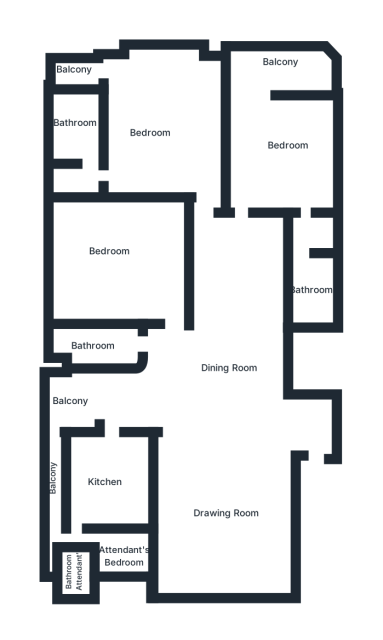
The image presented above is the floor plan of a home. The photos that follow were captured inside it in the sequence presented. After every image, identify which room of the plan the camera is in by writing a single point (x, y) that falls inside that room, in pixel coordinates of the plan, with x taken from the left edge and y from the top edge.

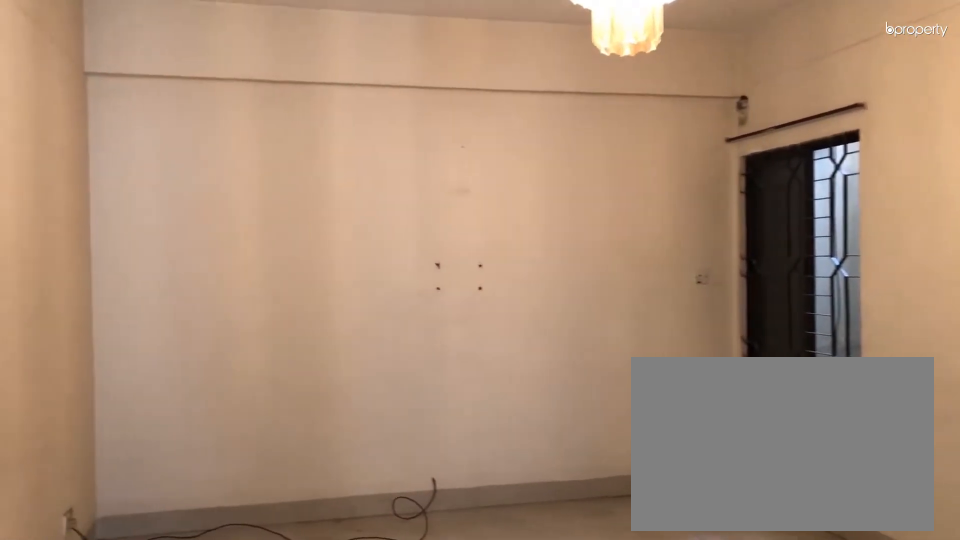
(230, 505)
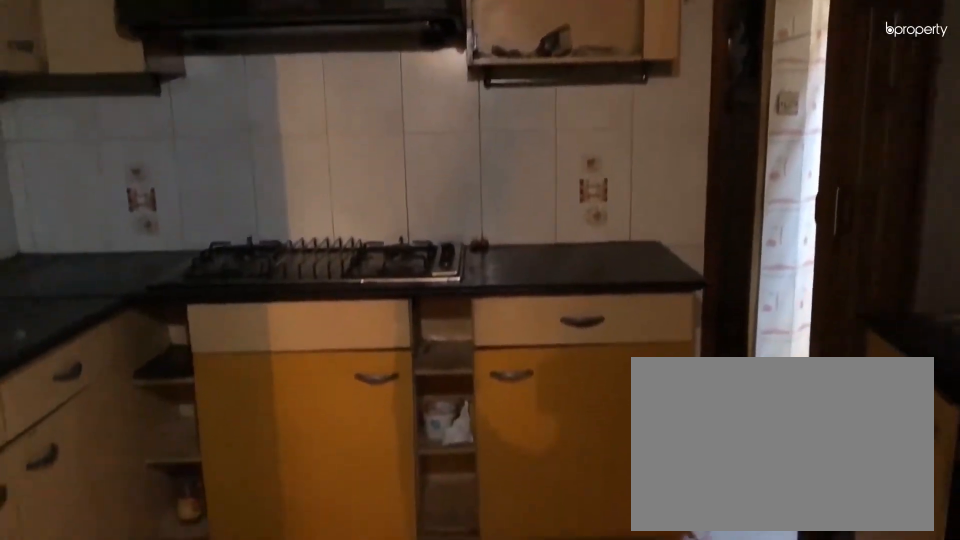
(107, 482)
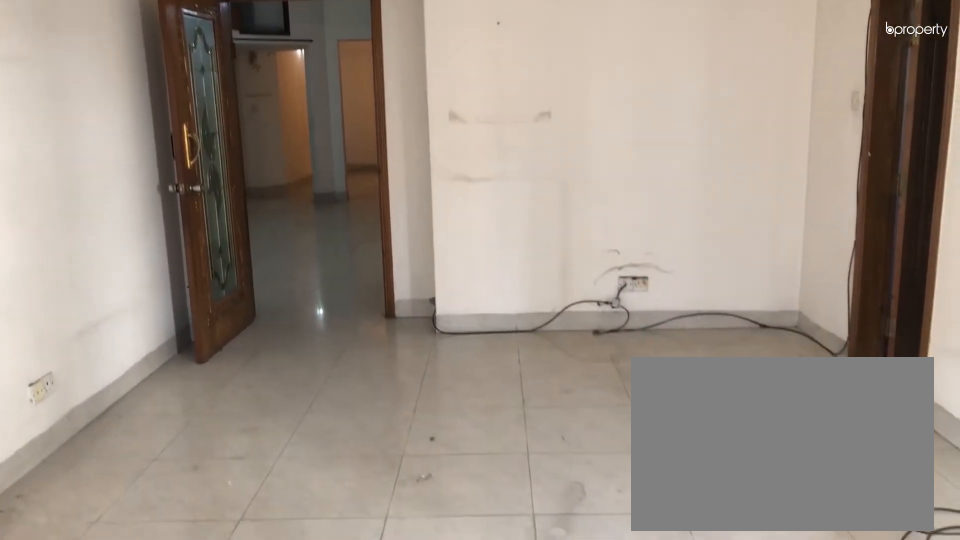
(130, 89)
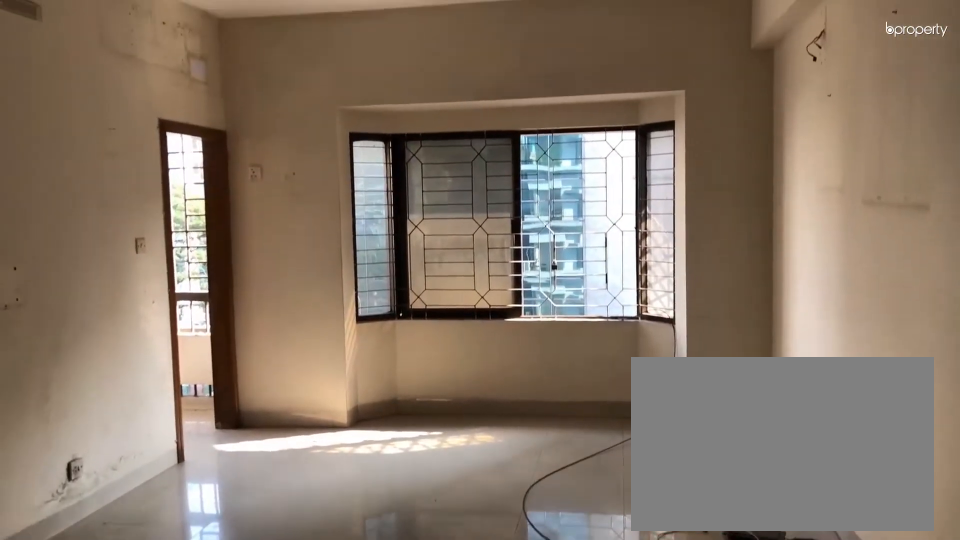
(130, 89)
